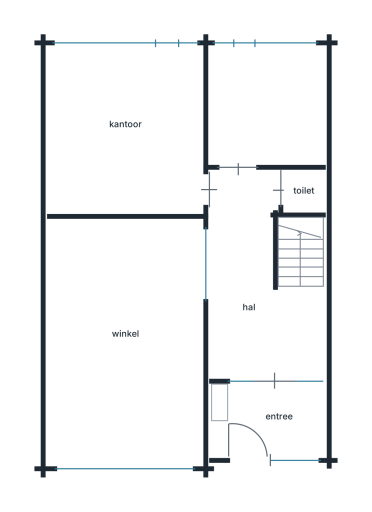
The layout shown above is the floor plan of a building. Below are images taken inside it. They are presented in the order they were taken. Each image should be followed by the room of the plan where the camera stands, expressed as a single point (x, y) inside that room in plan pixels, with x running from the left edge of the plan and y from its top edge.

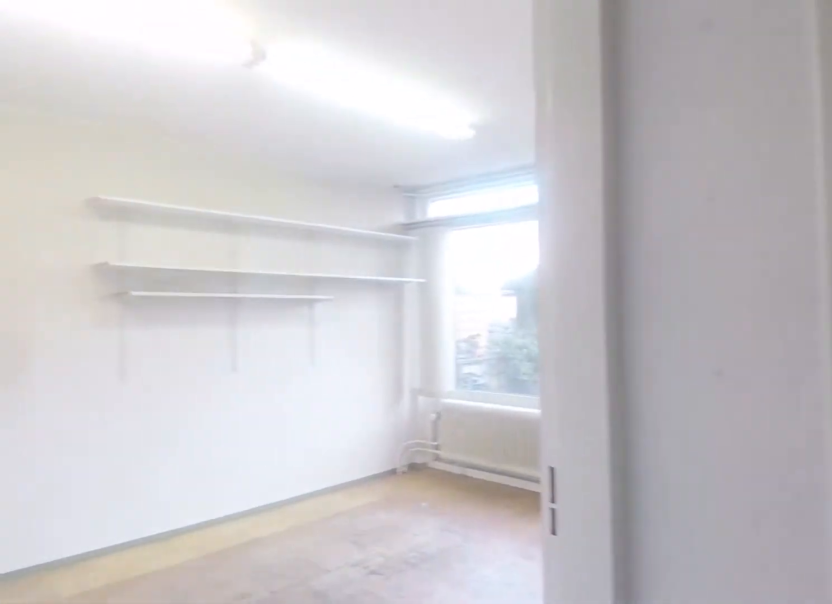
(262, 330)
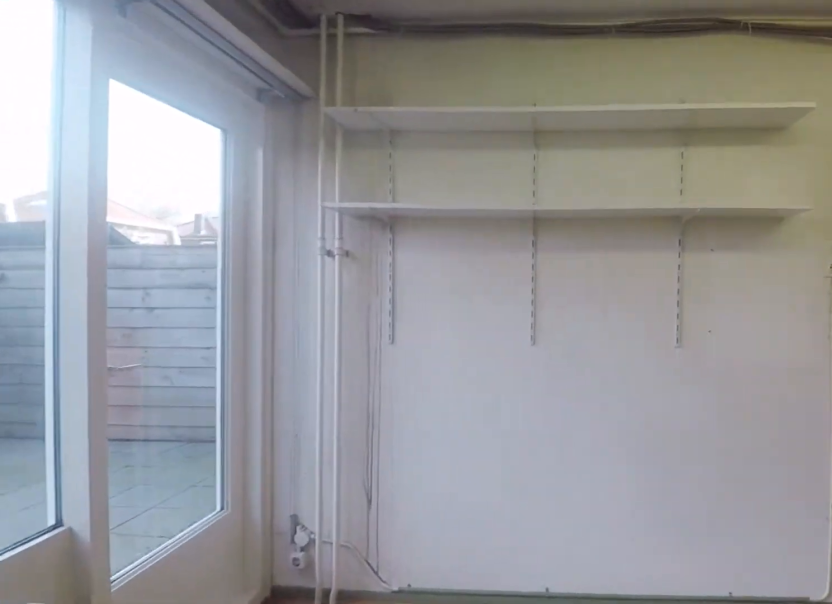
(132, 124)
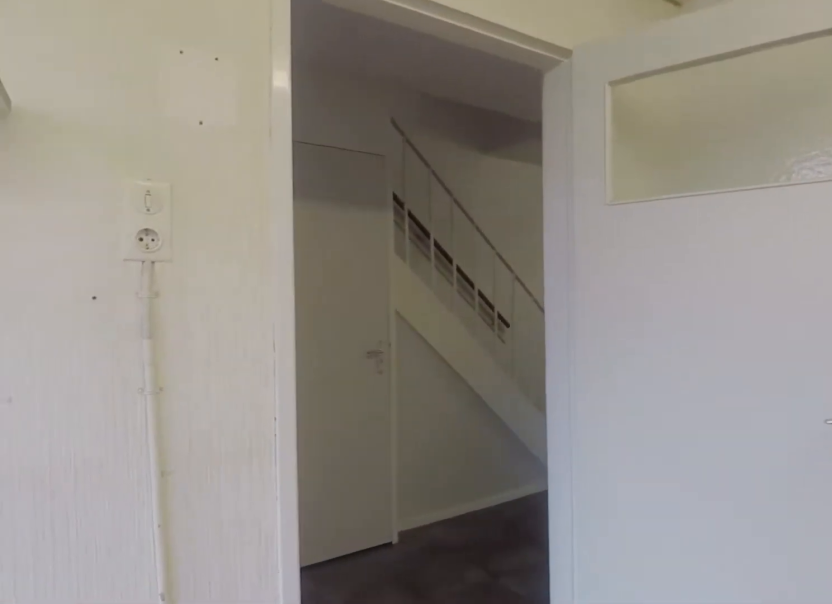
(132, 124)
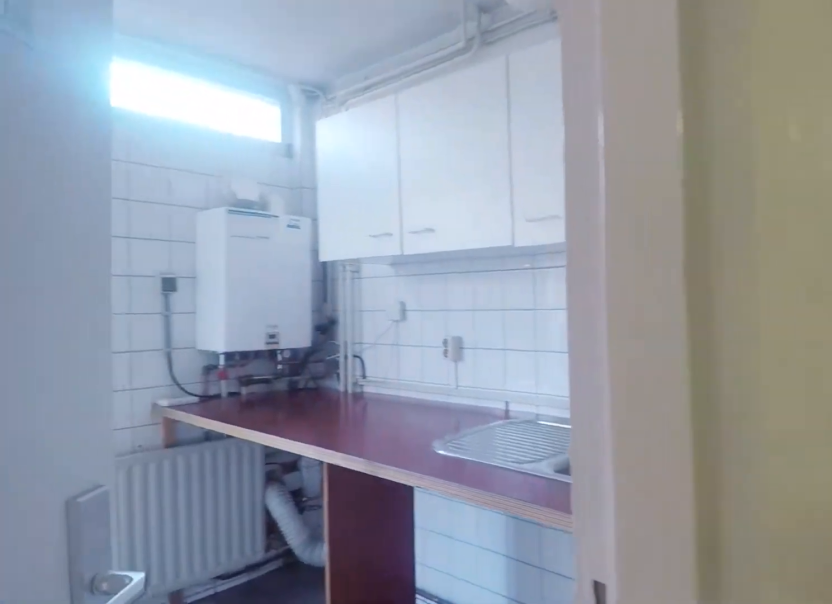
(262, 330)
